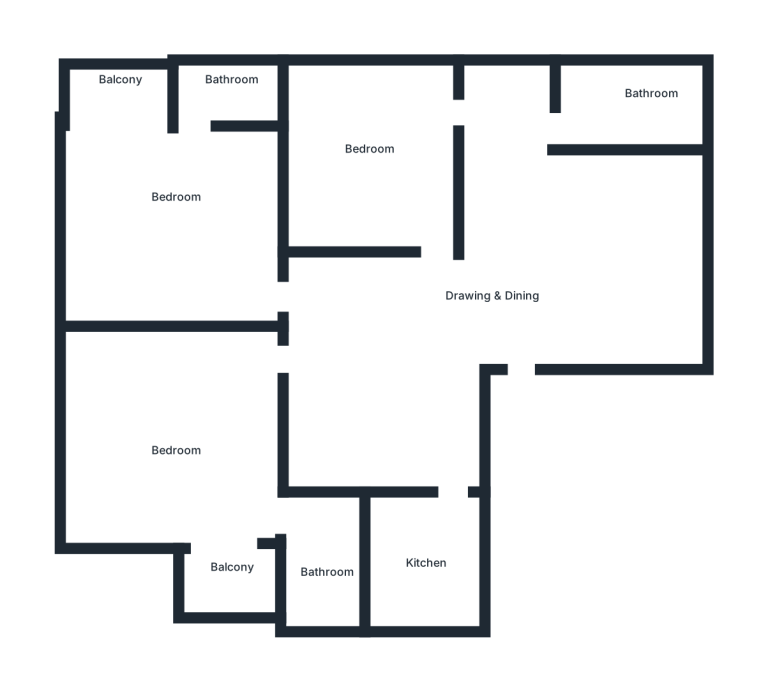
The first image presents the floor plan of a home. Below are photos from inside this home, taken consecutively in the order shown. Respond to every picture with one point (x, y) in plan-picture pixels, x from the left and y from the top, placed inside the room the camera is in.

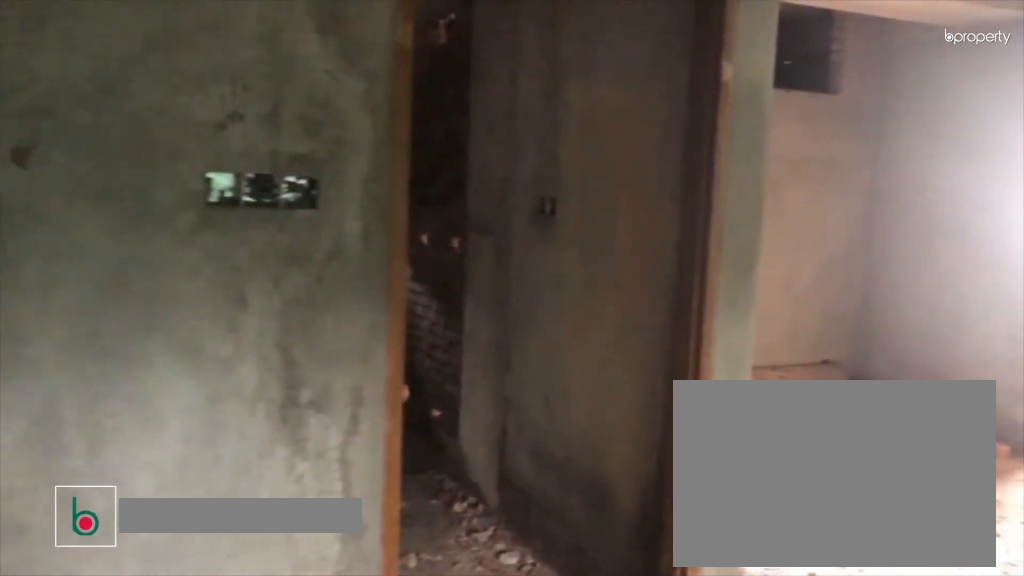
(545, 277)
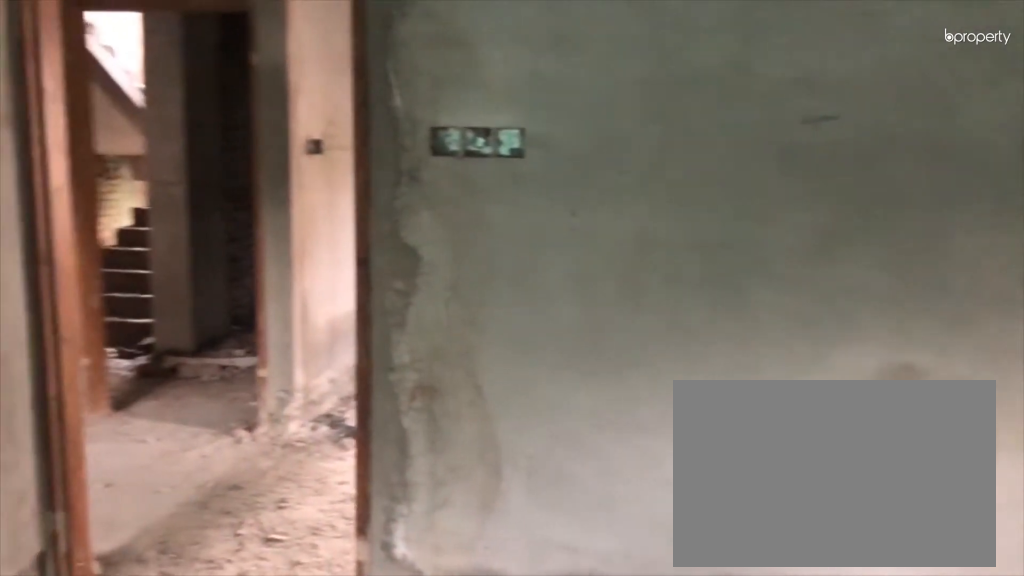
(370, 153)
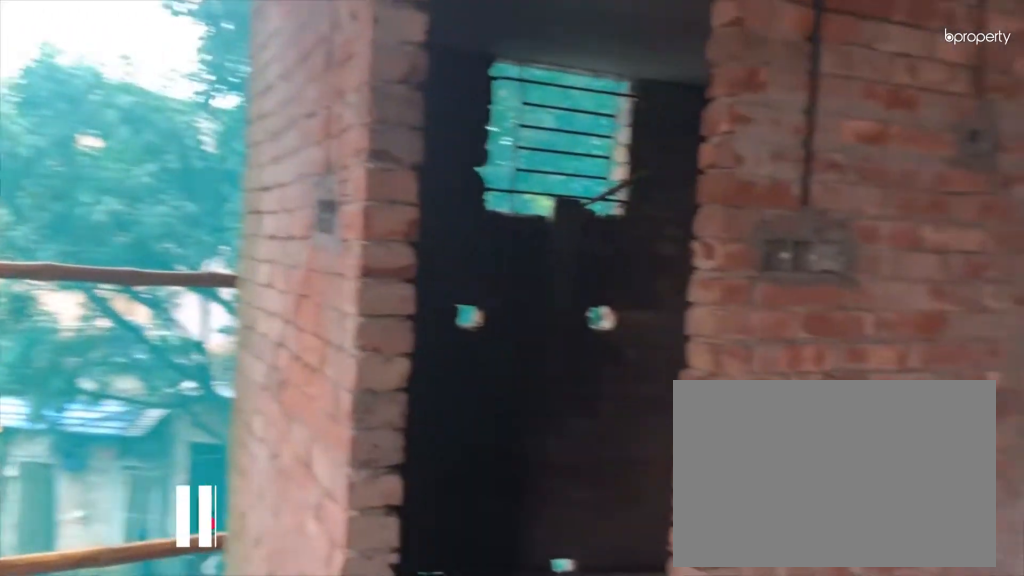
(171, 200)
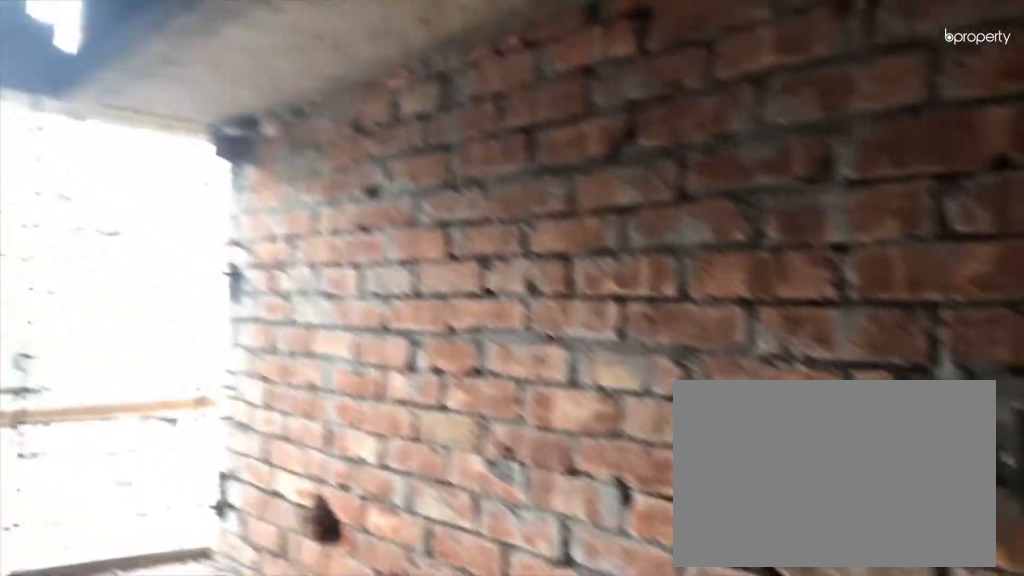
(433, 565)
